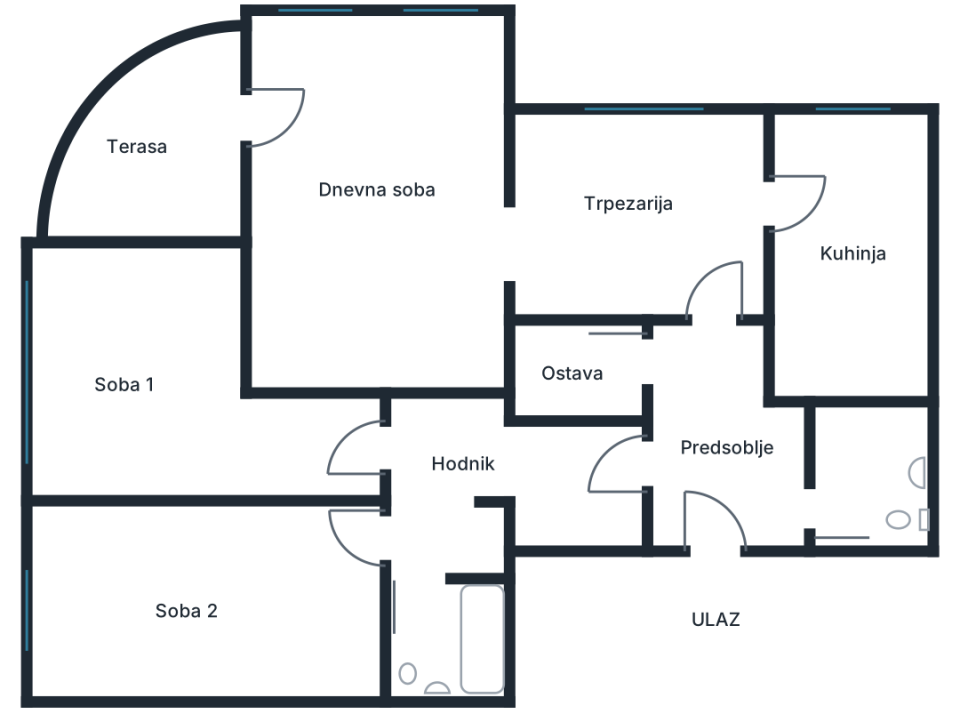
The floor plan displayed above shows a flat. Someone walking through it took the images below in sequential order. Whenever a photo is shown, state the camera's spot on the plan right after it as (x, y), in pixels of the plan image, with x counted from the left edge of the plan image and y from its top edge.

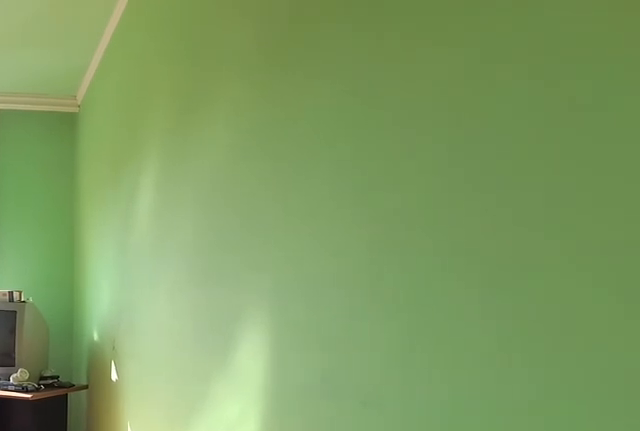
(343, 529)
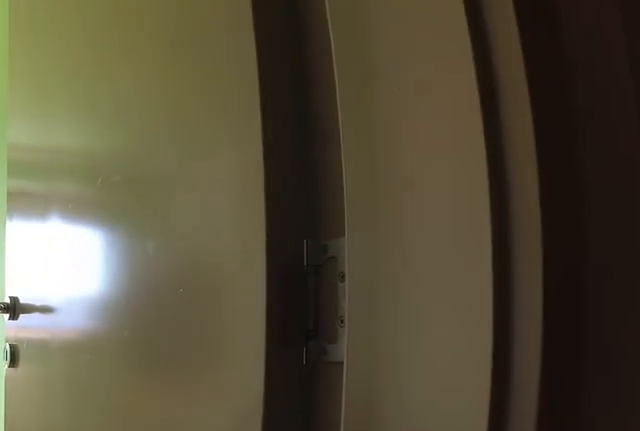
(430, 528)
